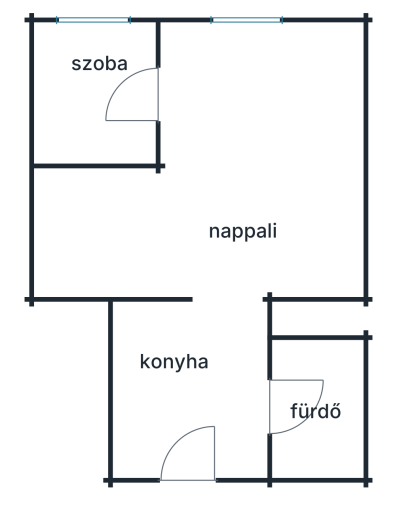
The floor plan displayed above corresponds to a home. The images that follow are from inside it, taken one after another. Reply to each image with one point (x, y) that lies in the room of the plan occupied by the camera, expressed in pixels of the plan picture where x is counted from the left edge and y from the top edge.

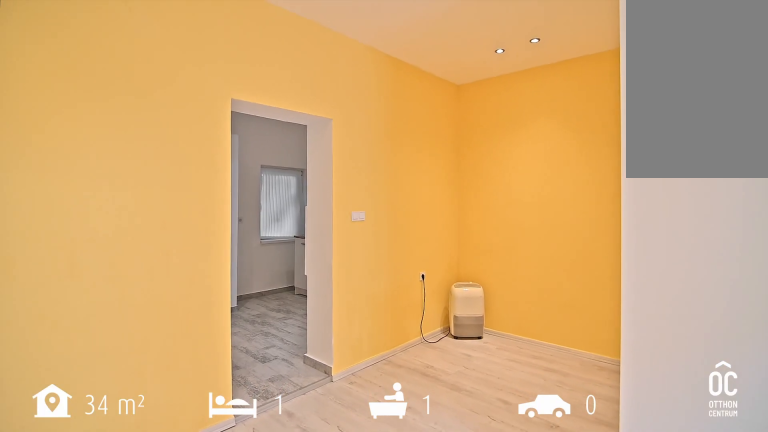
(249, 188)
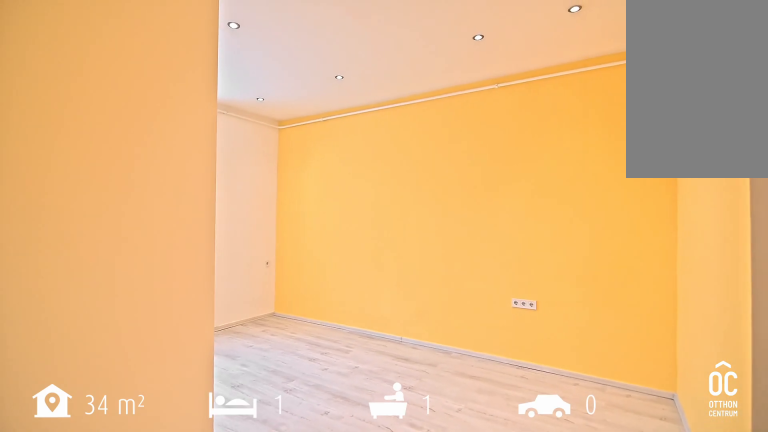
(249, 188)
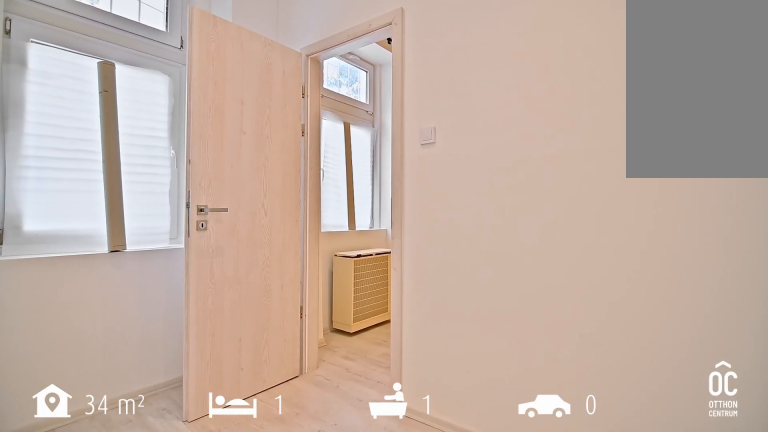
(93, 92)
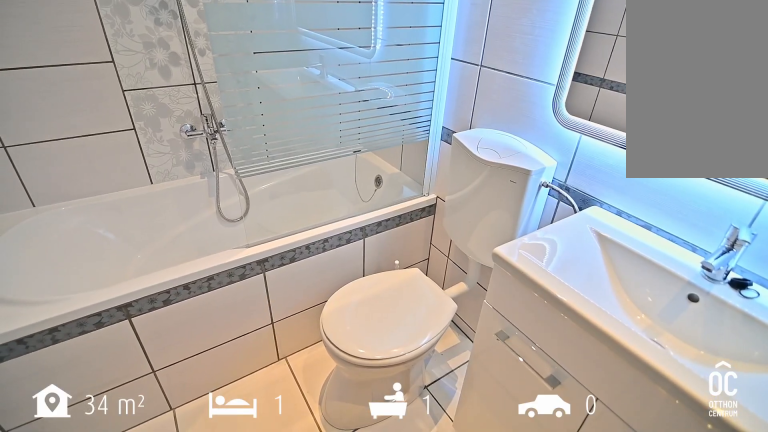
(317, 407)
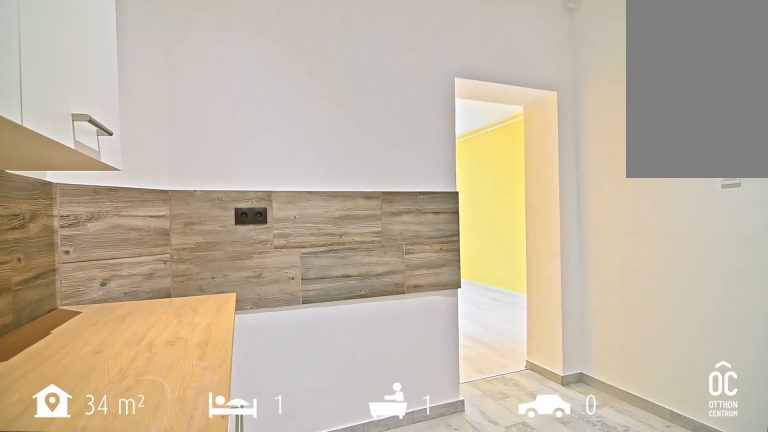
(187, 391)
